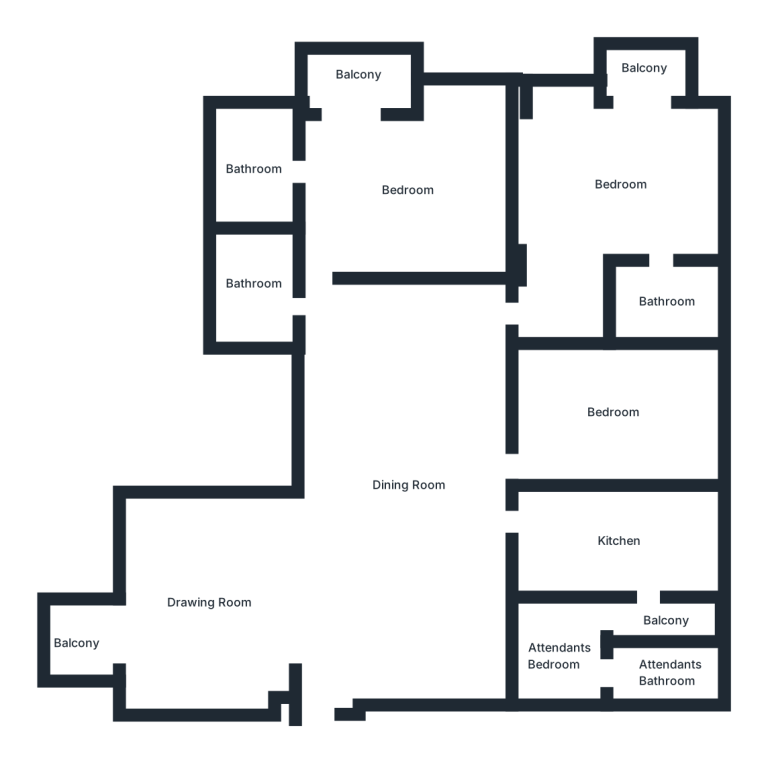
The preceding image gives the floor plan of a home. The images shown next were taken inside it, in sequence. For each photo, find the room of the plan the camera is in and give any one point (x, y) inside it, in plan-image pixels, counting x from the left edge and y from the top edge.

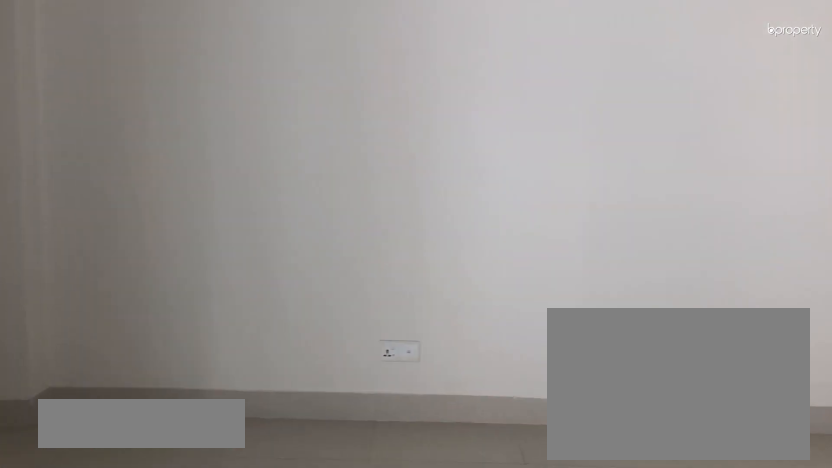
(409, 190)
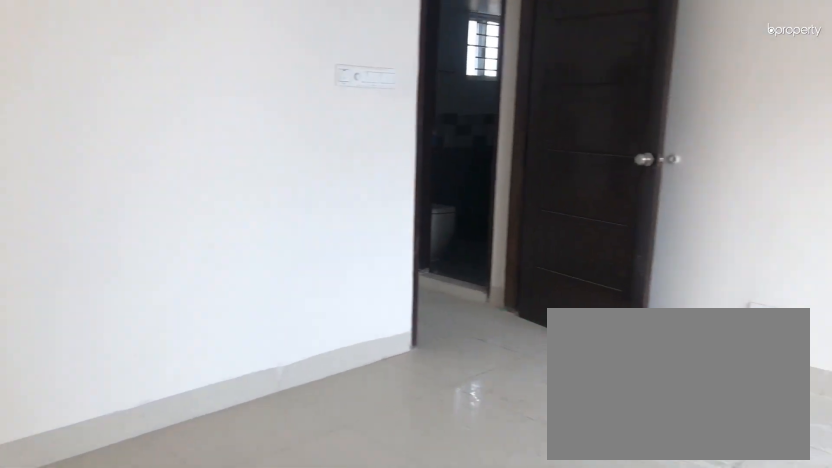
(409, 190)
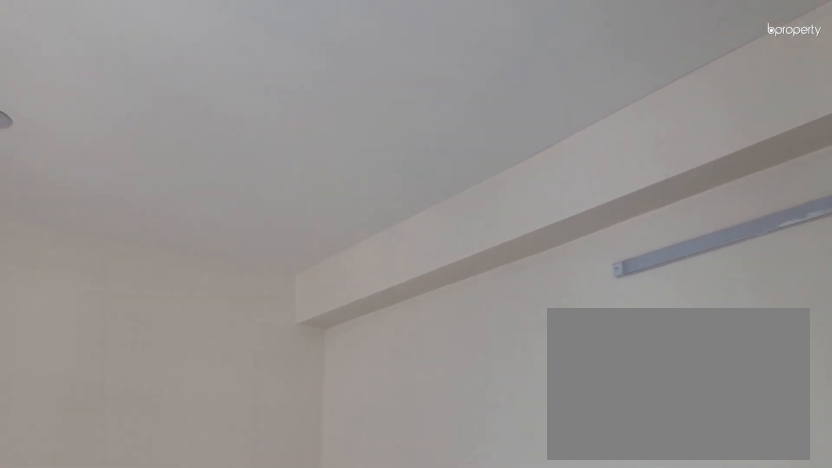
(409, 190)
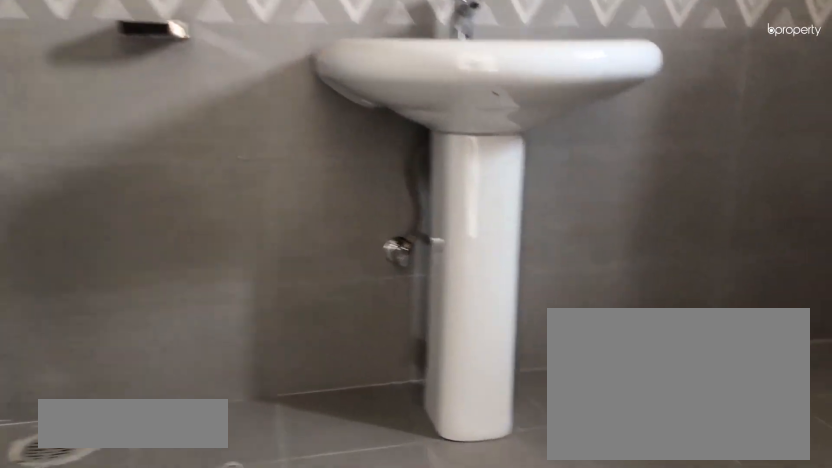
(247, 170)
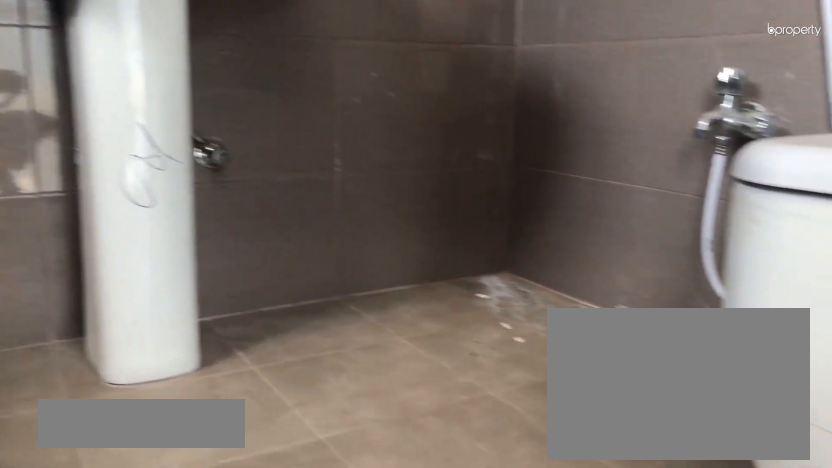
(667, 303)
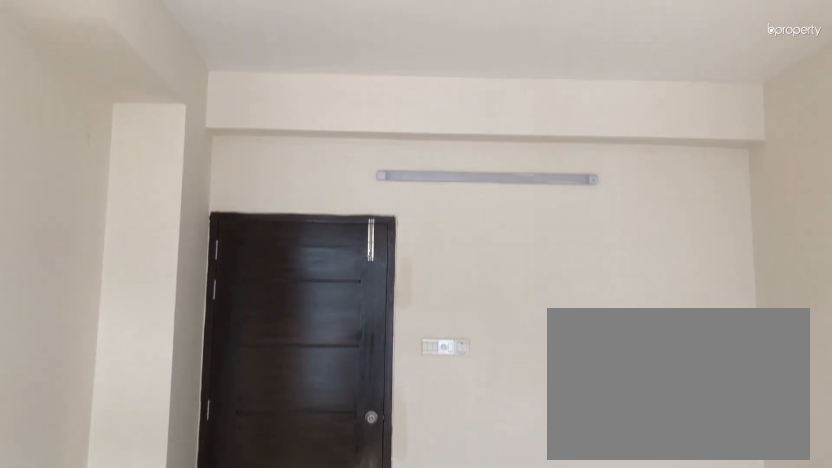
(615, 414)
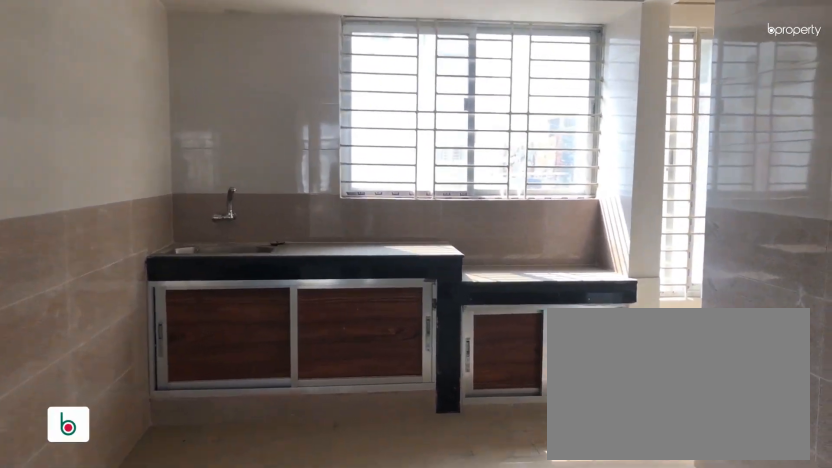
(617, 542)
